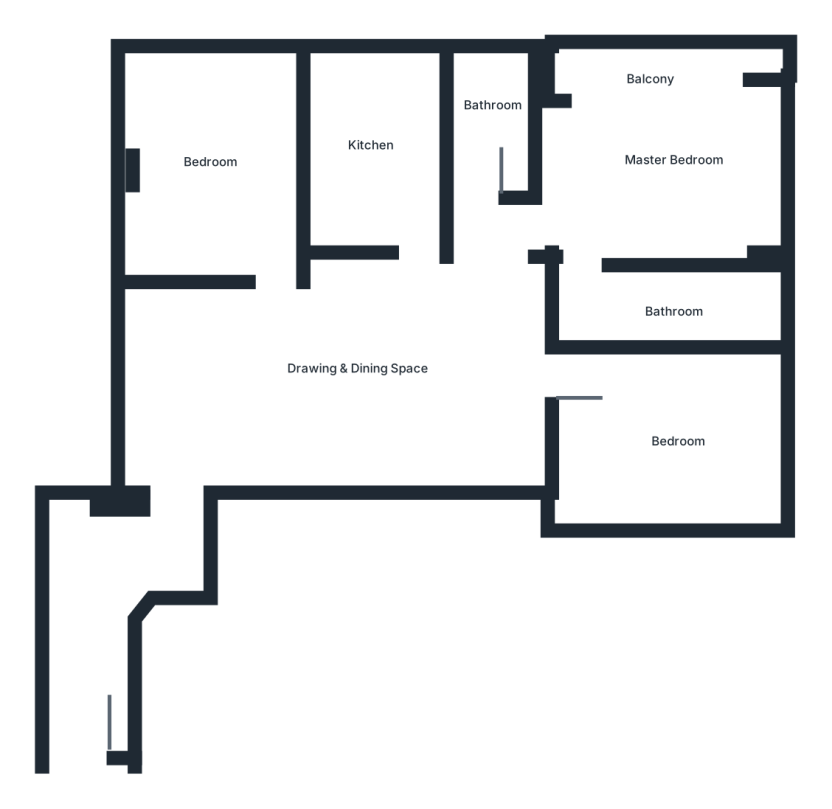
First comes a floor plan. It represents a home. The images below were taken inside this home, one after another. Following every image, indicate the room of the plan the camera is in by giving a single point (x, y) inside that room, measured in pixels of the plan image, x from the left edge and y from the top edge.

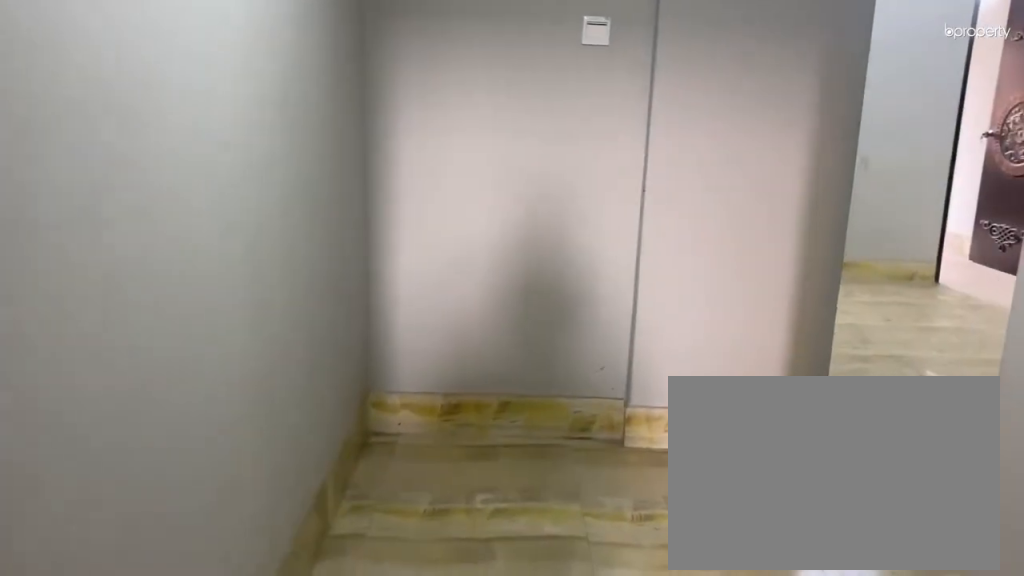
(84, 675)
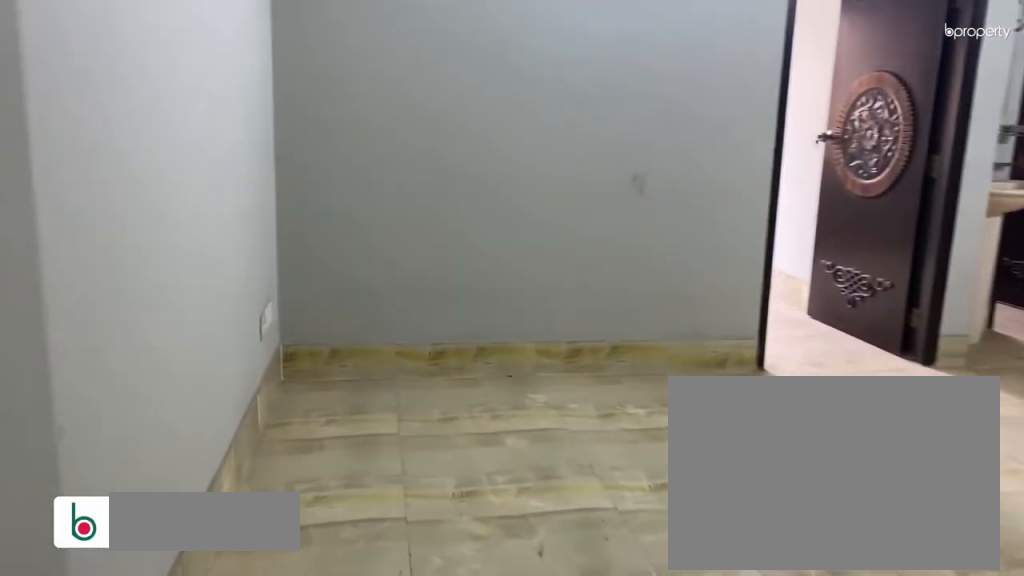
(212, 448)
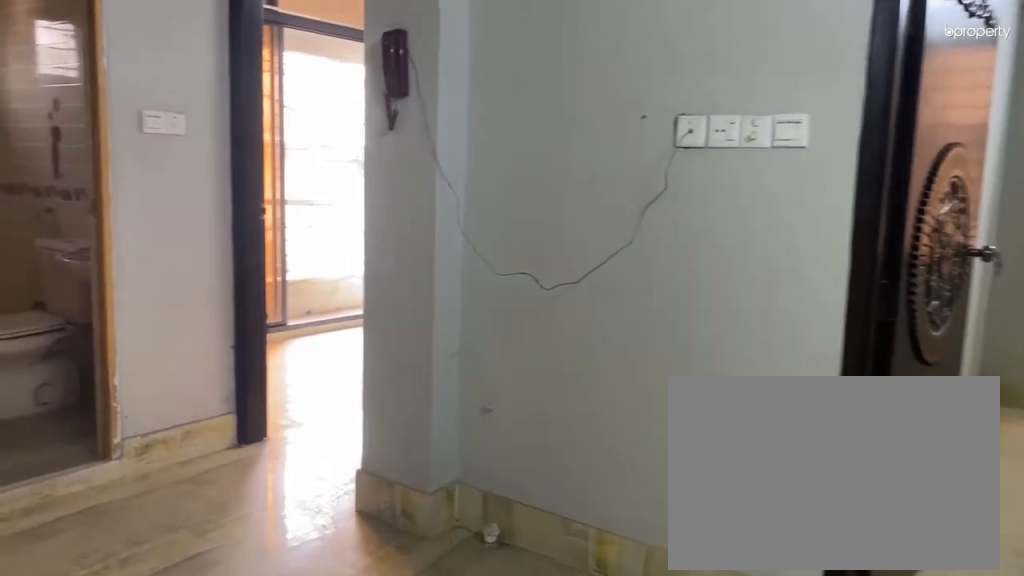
(351, 341)
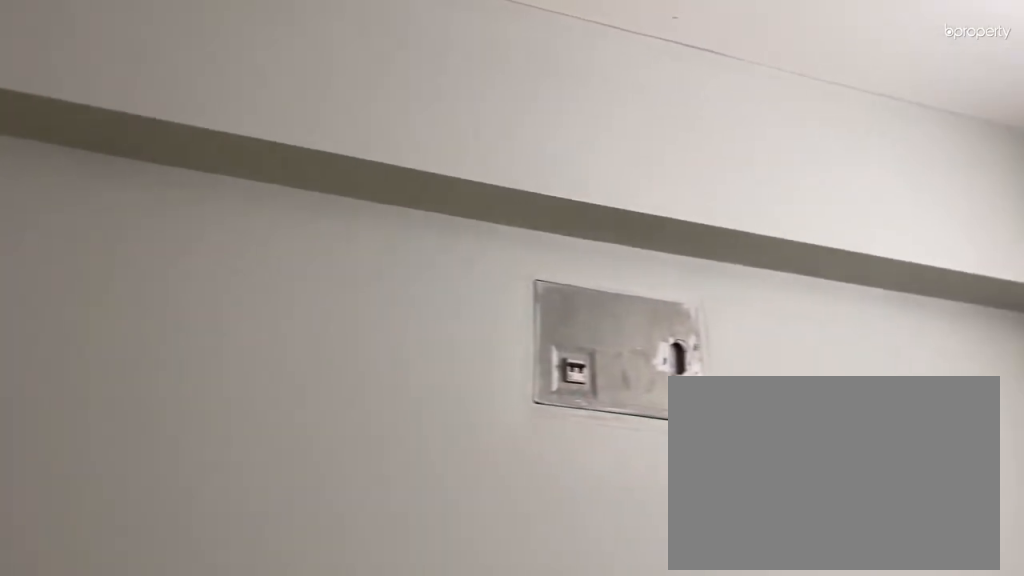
(352, 341)
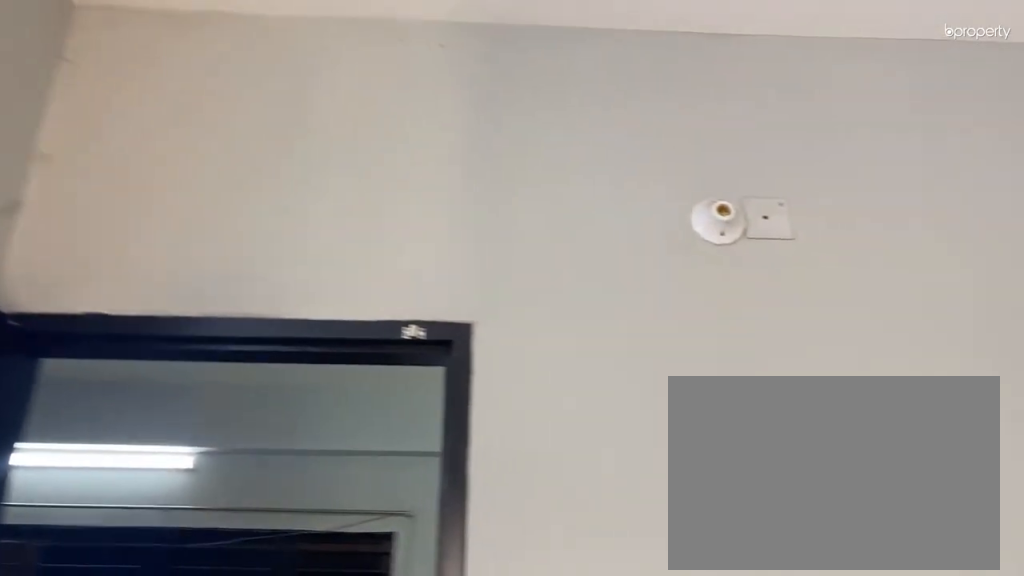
(200, 190)
